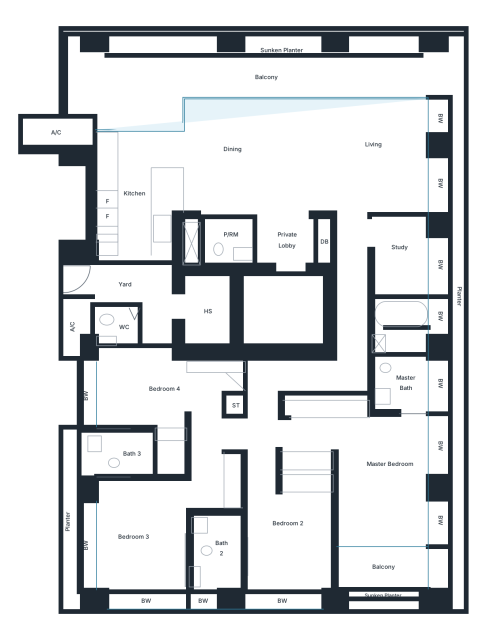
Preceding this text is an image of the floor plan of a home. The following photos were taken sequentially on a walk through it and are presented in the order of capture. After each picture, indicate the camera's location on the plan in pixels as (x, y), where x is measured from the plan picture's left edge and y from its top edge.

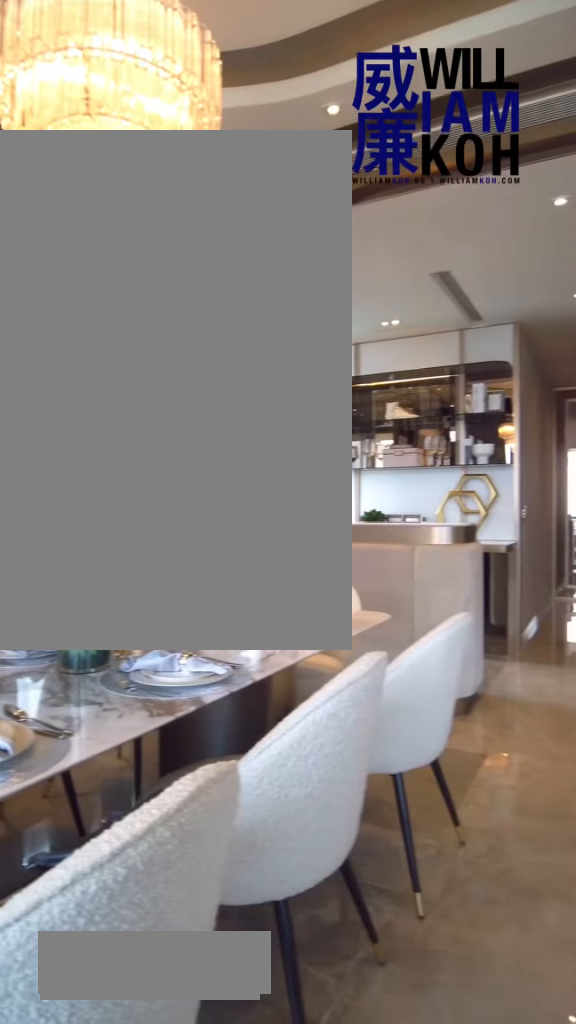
(376, 122)
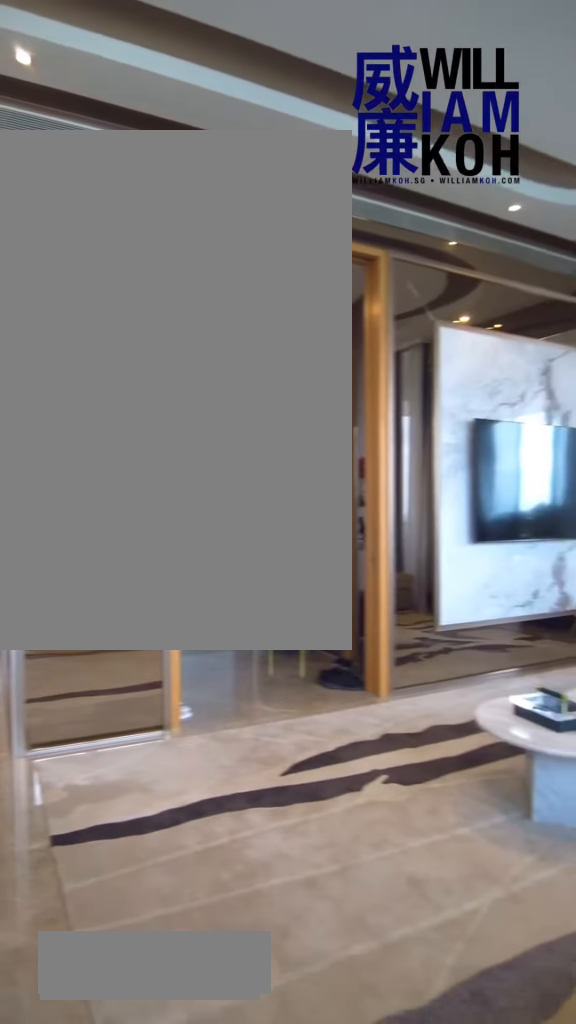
(376, 122)
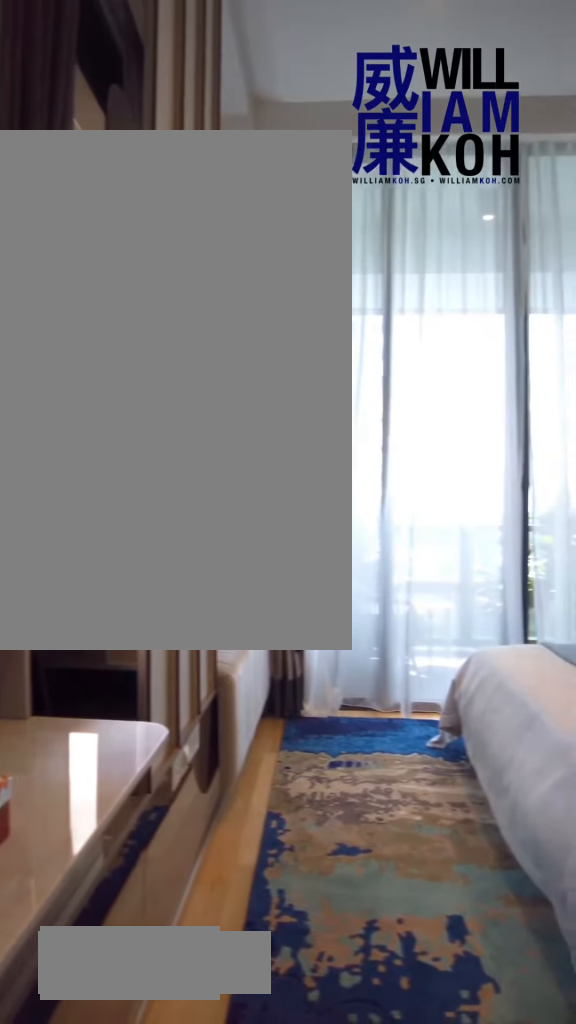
(417, 434)
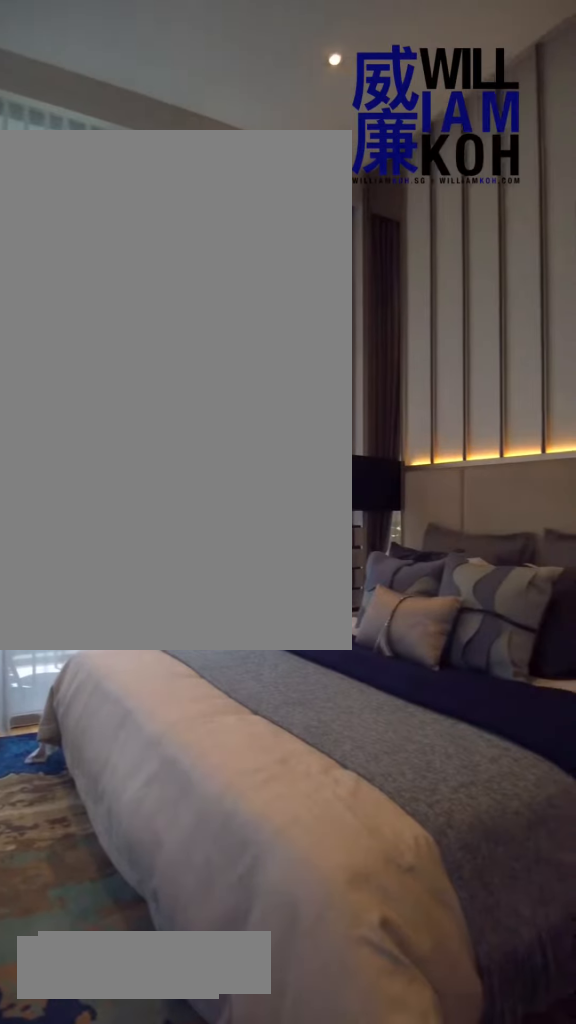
(417, 434)
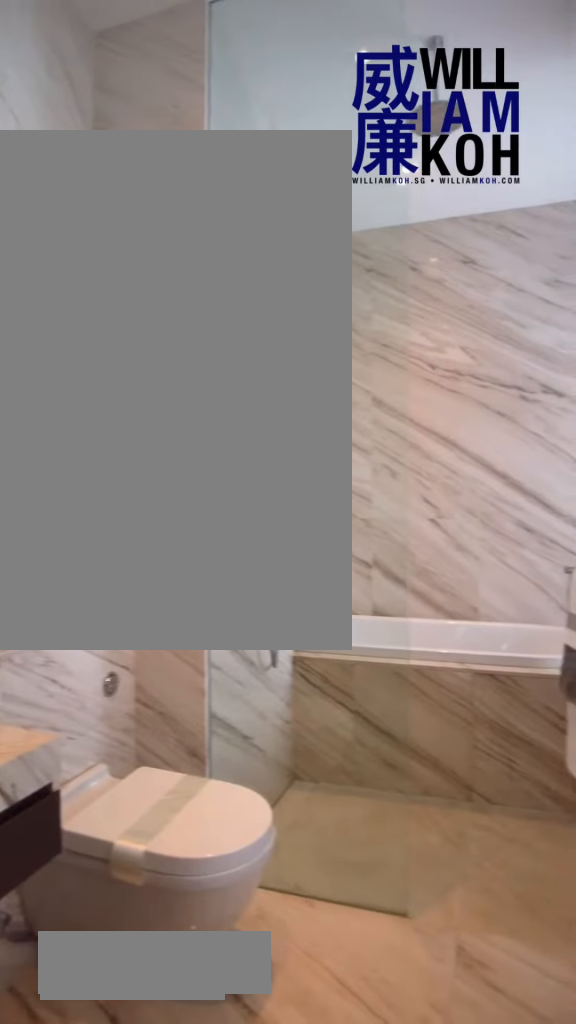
(409, 385)
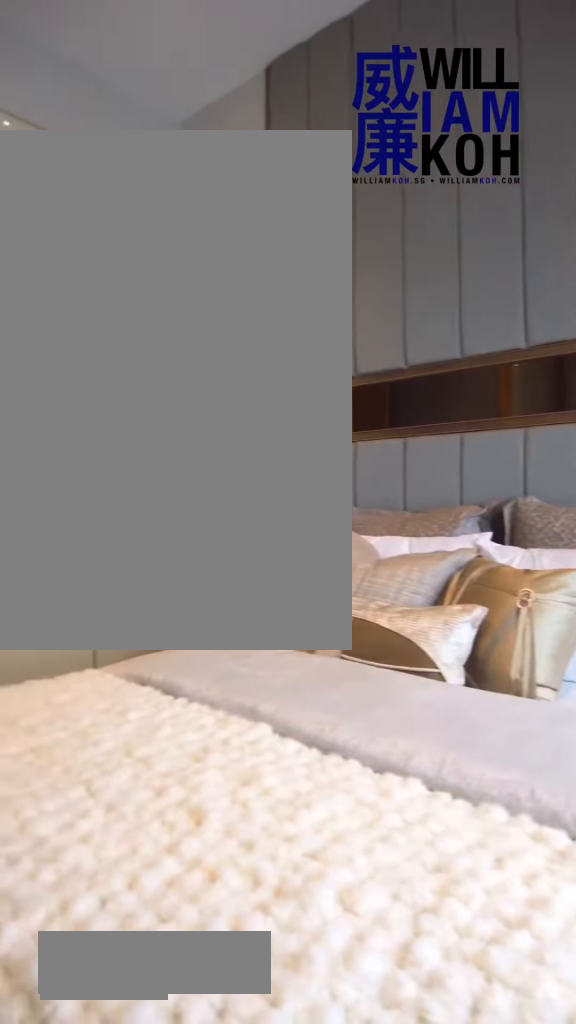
(258, 574)
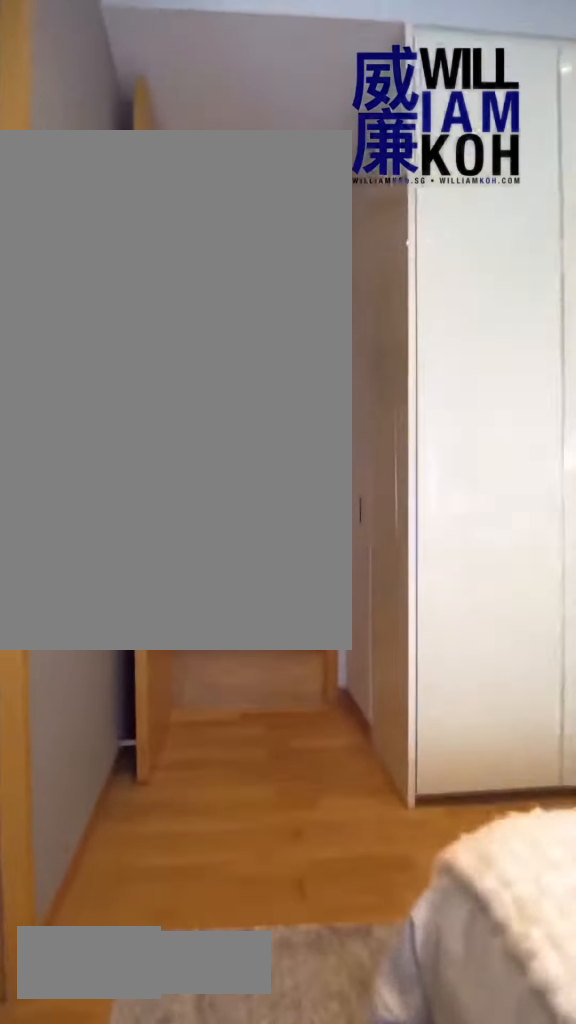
(258, 543)
